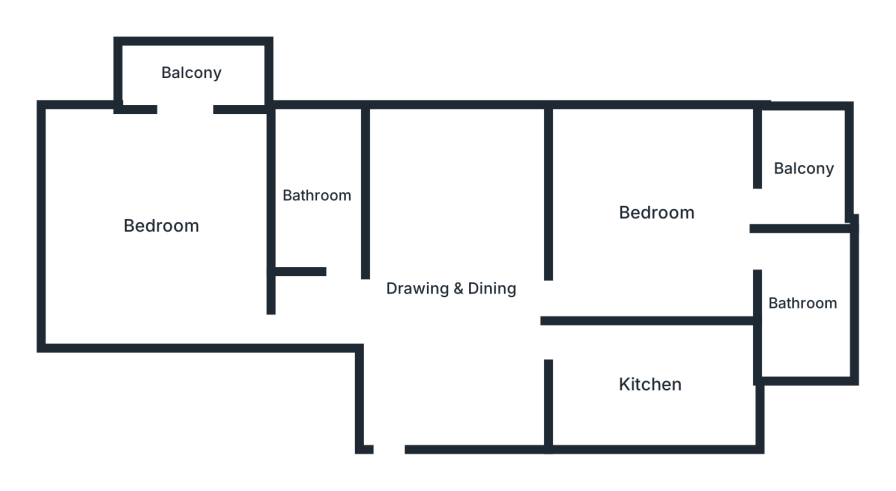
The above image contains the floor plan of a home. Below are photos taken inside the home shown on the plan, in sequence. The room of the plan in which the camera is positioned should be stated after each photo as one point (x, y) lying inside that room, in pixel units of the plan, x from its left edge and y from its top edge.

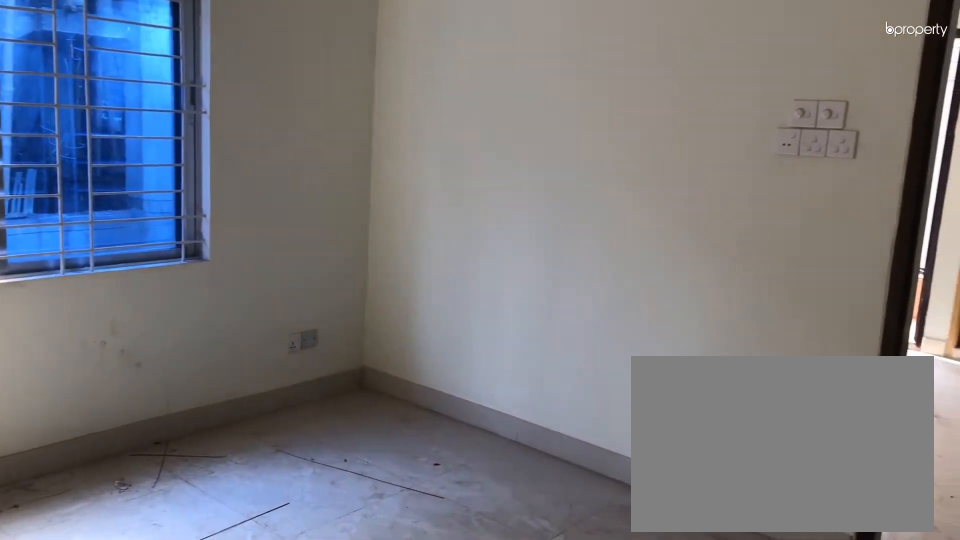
(456, 293)
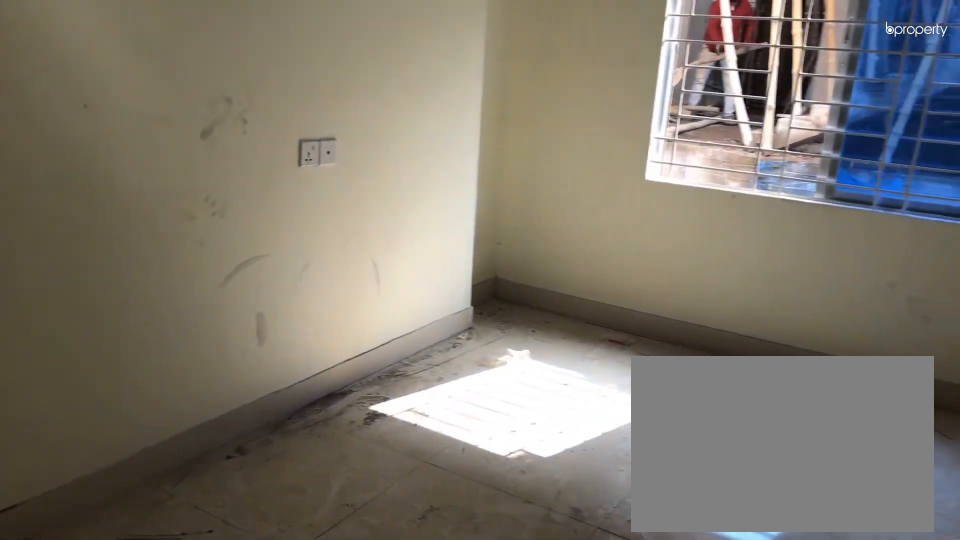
(456, 293)
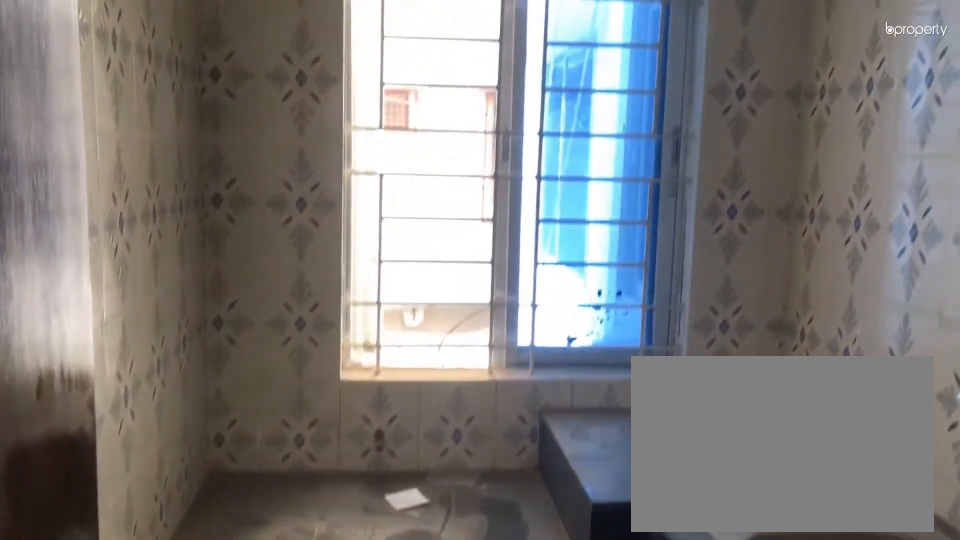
(649, 385)
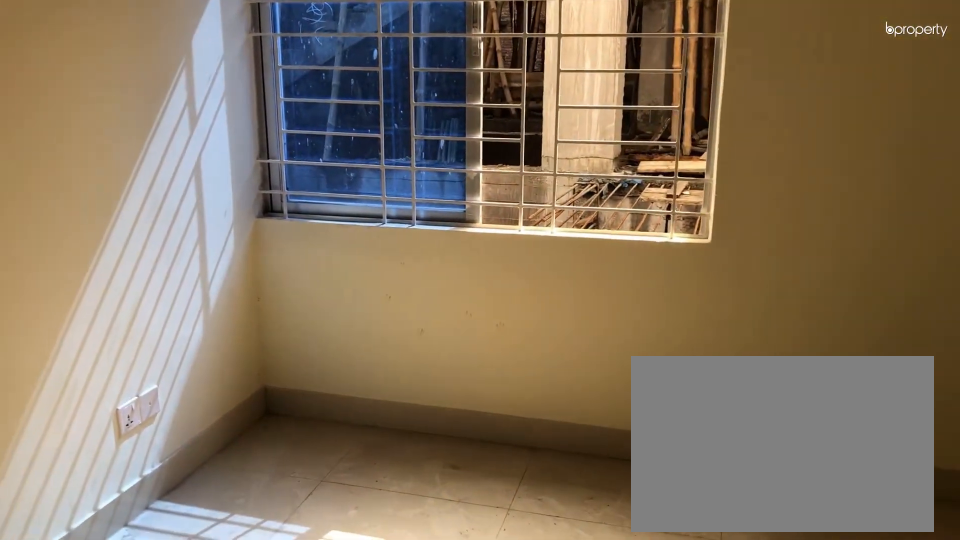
(655, 212)
